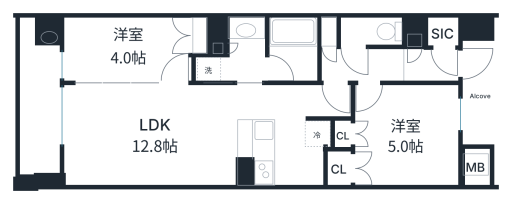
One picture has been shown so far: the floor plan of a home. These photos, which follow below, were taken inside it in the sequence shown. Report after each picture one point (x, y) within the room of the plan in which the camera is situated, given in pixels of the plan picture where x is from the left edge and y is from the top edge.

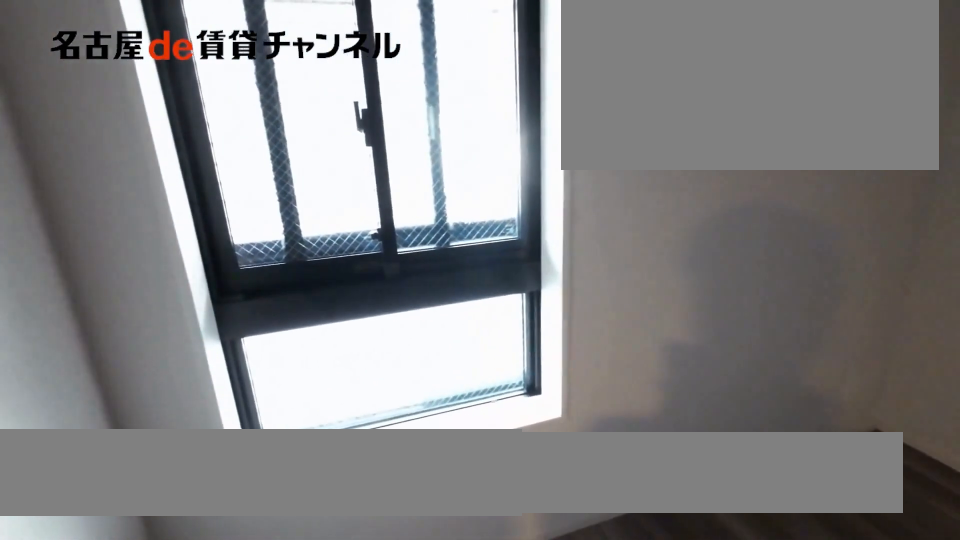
(405, 133)
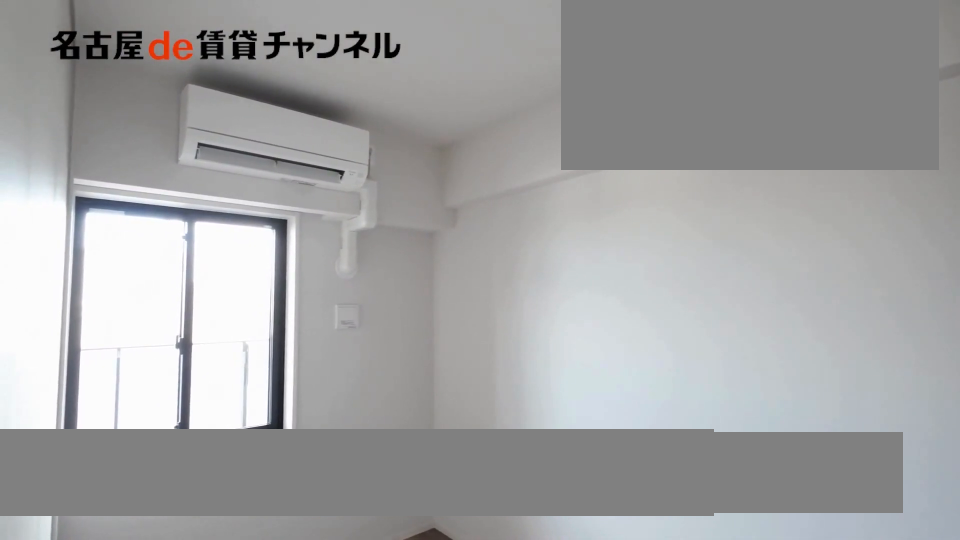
(125, 51)
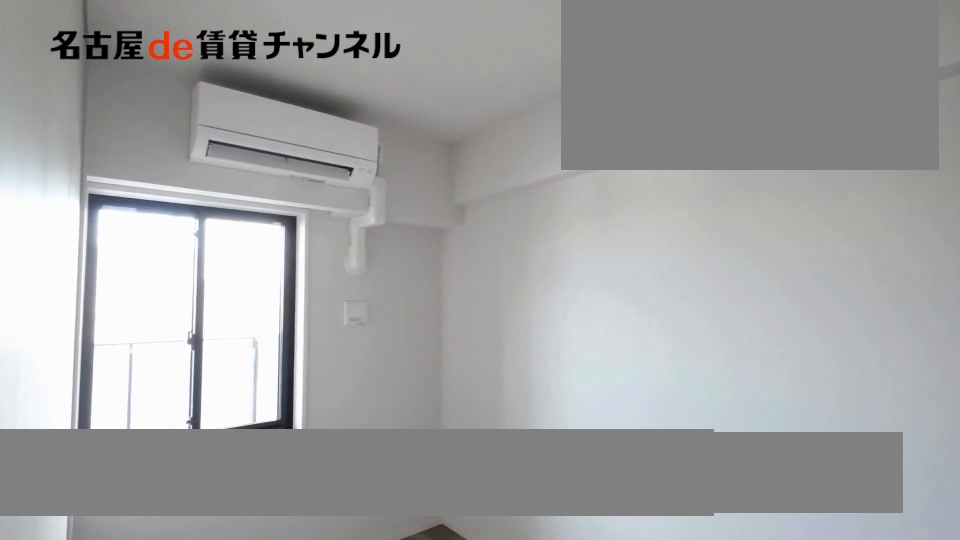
(125, 51)
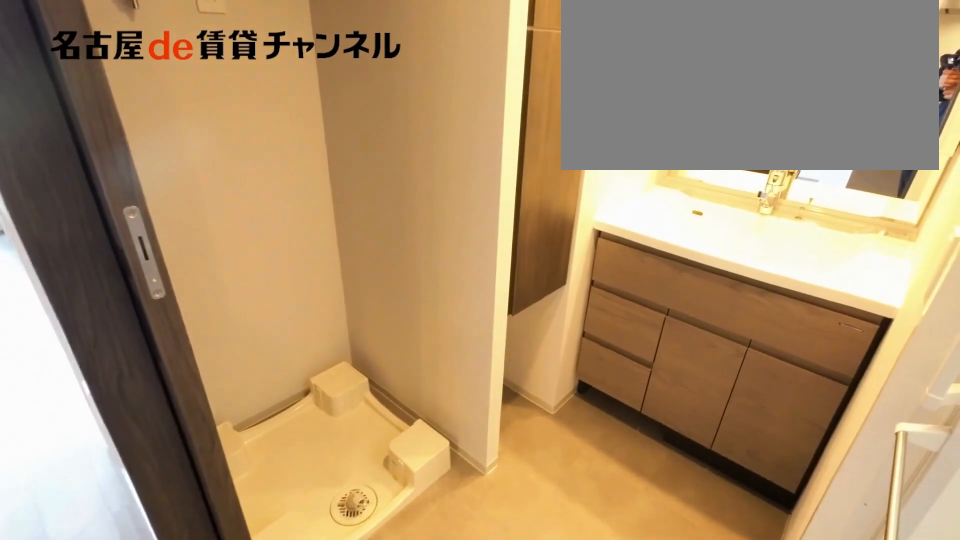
(232, 53)
